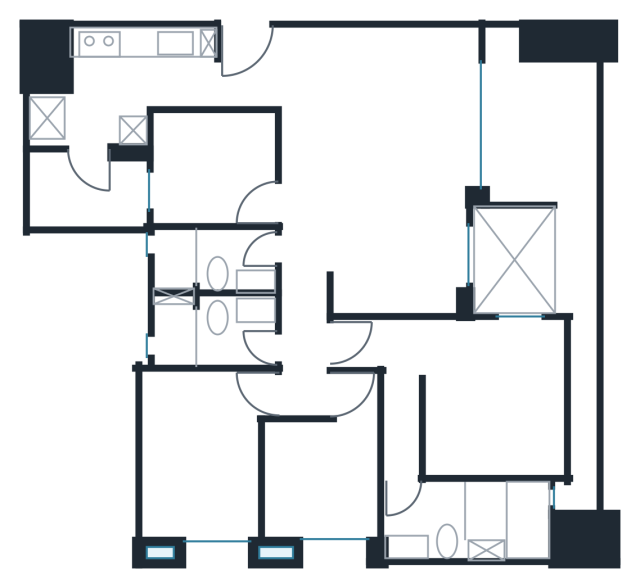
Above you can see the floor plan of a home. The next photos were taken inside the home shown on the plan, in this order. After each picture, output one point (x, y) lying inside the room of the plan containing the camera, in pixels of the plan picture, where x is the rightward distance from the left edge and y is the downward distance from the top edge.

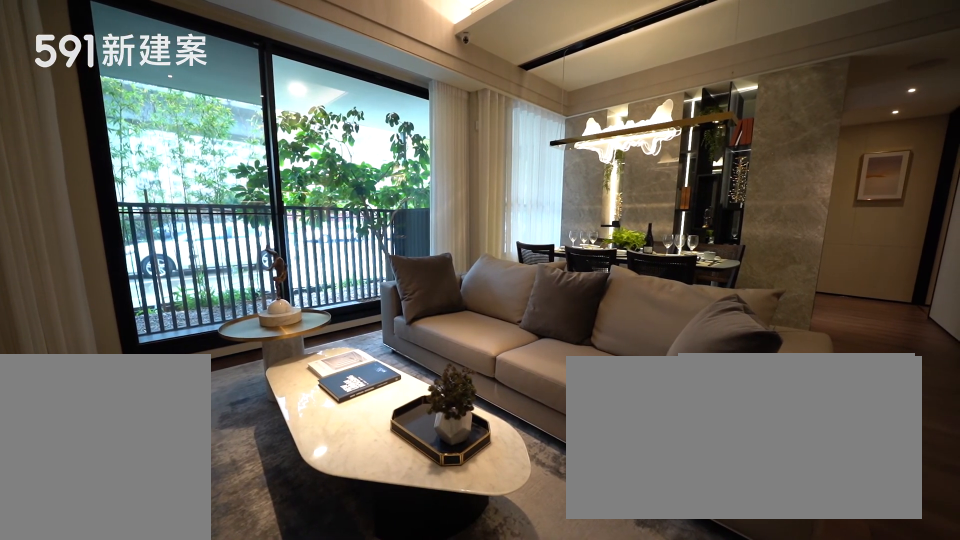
(385, 106)
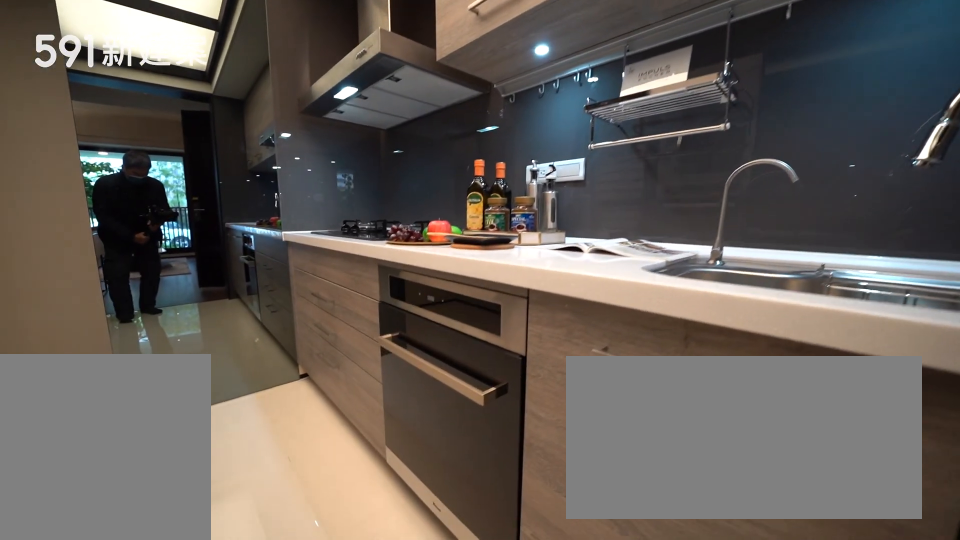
(138, 67)
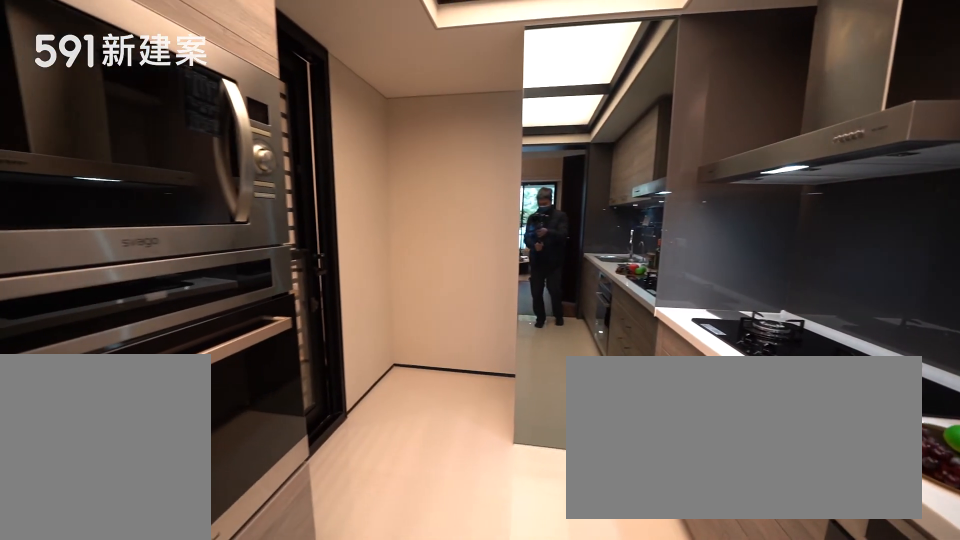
(138, 67)
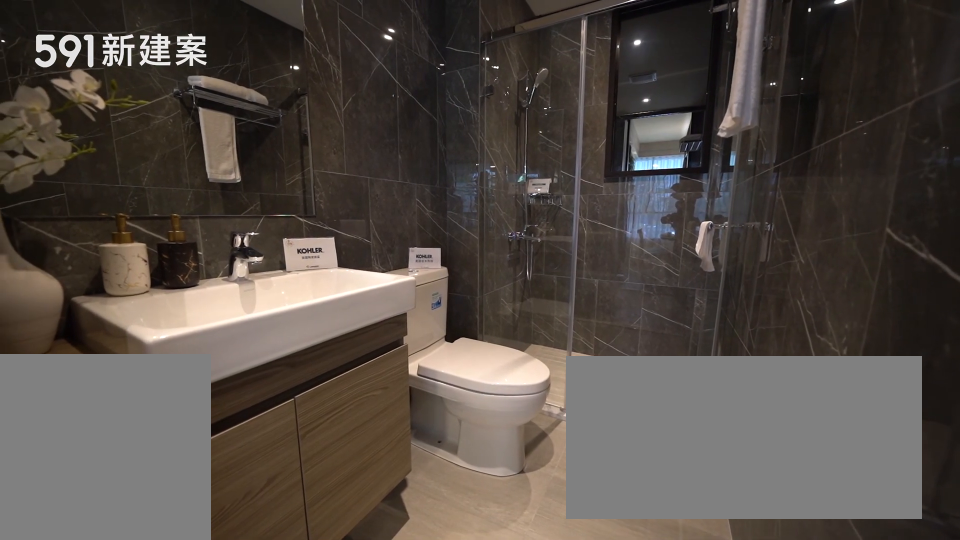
(208, 262)
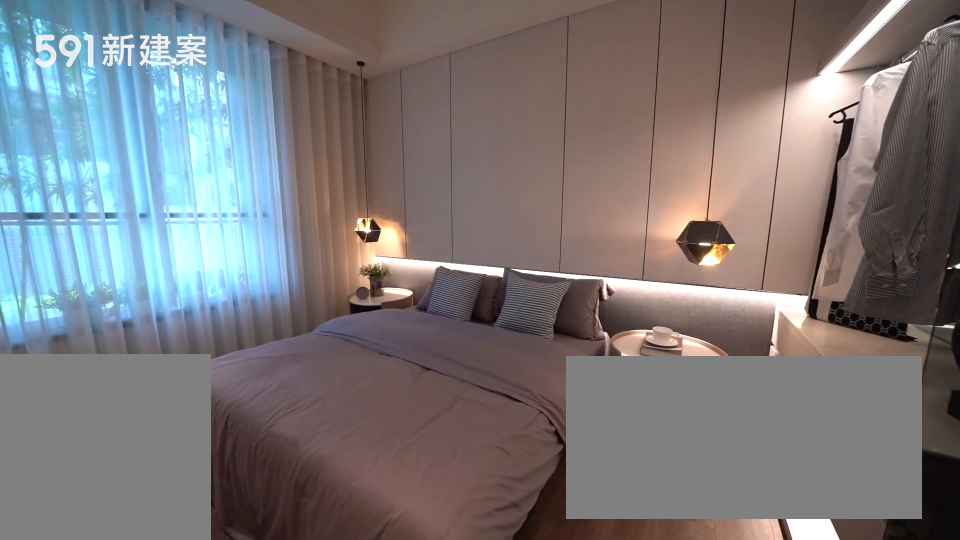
(197, 457)
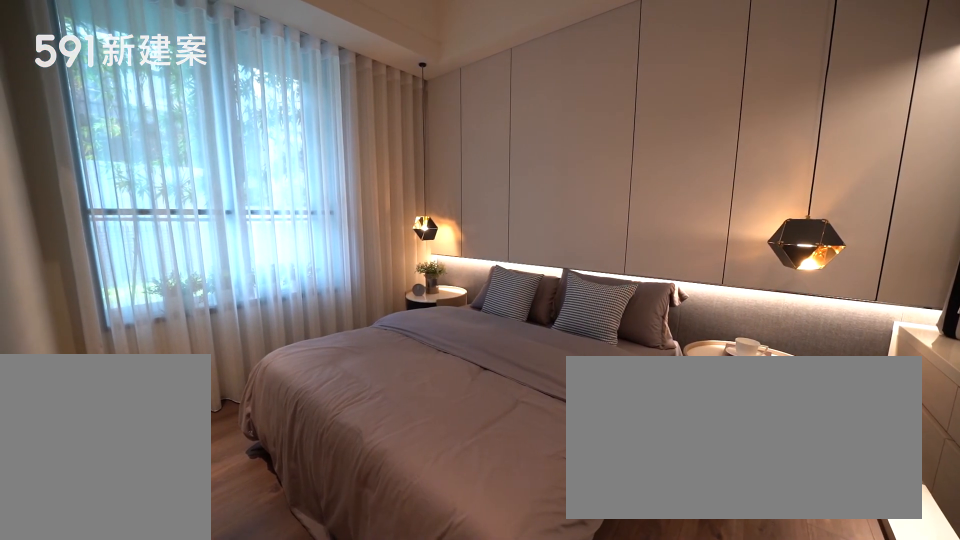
(197, 457)
